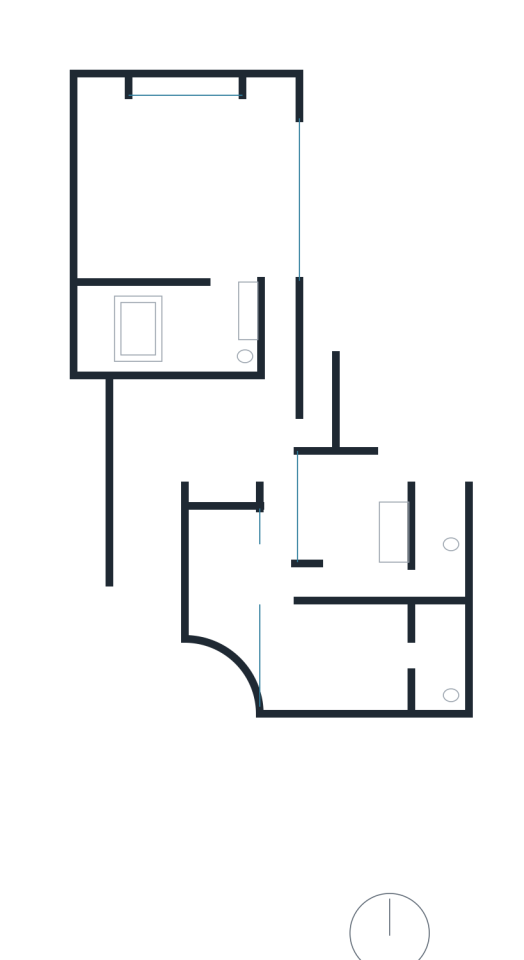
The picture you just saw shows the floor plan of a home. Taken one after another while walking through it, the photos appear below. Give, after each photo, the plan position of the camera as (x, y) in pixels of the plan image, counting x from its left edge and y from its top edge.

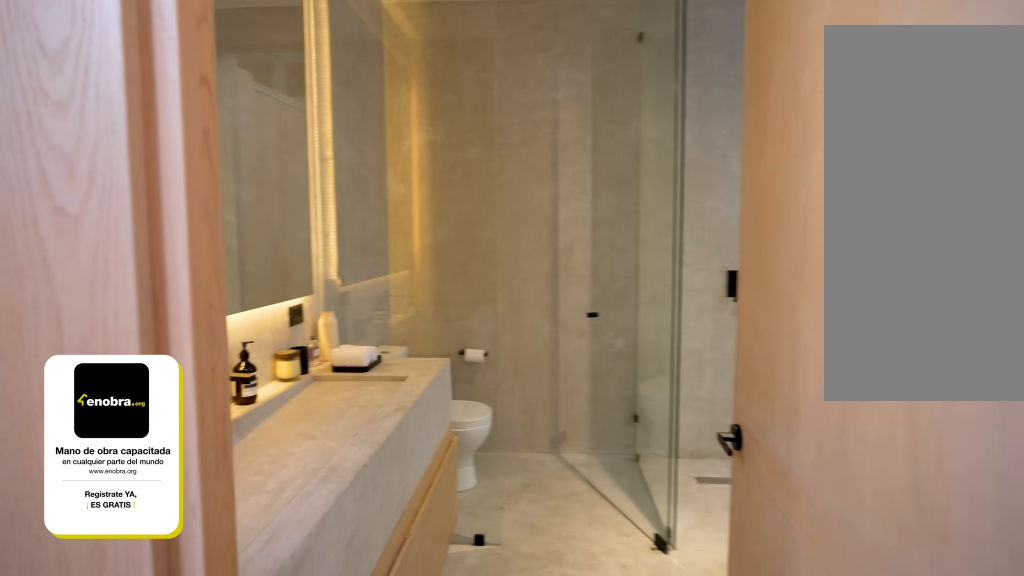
(235, 278)
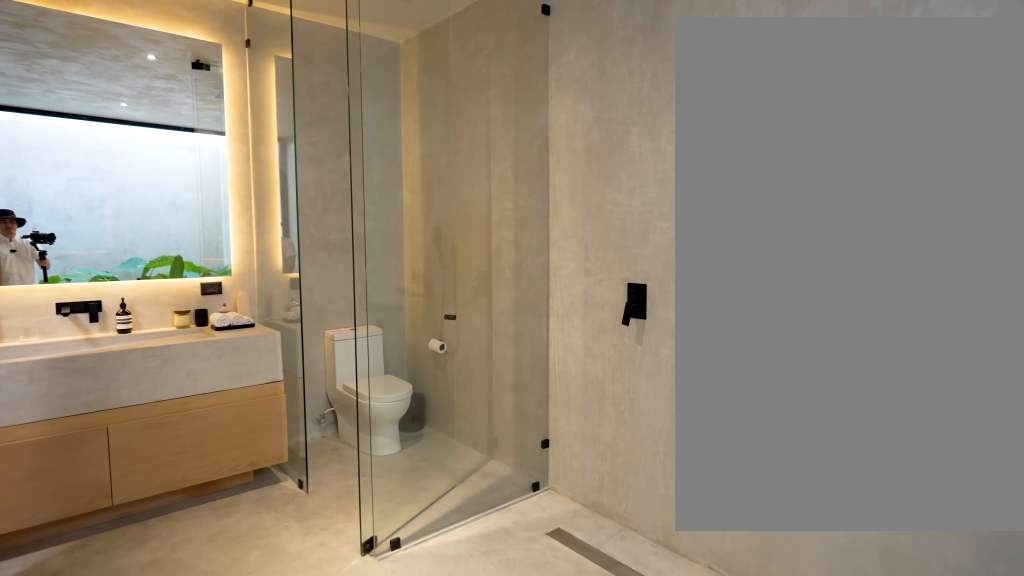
(178, 317)
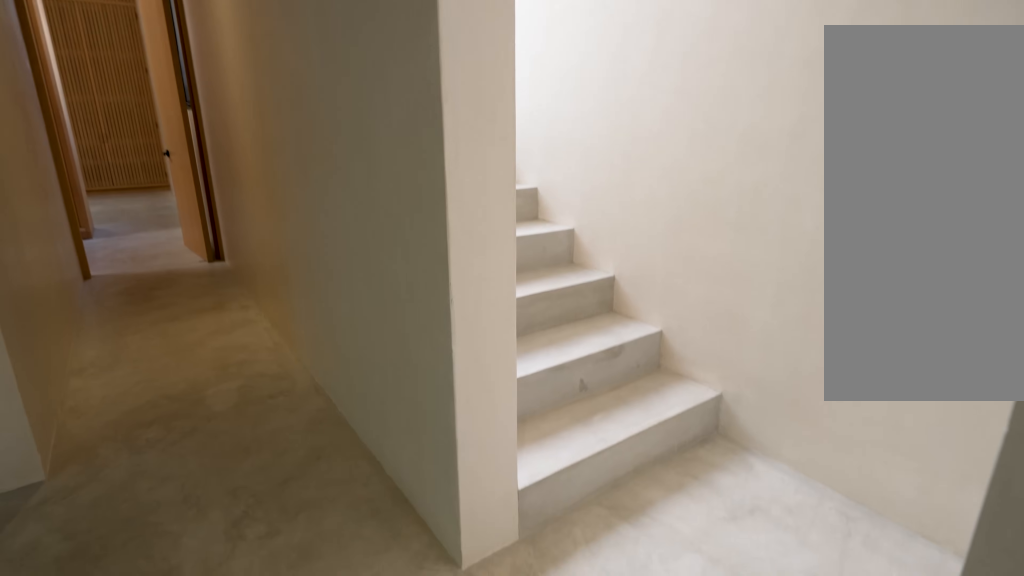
(290, 440)
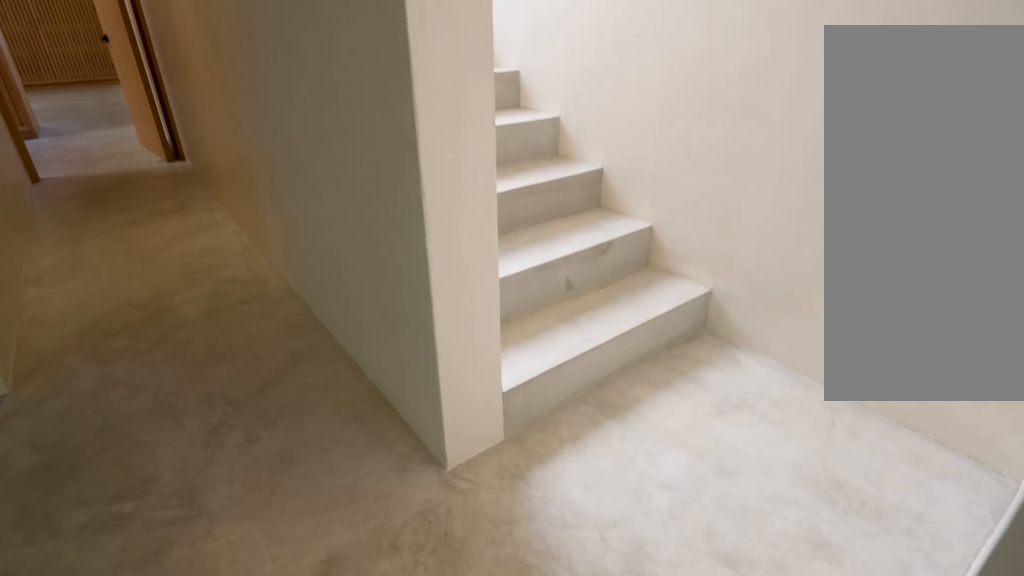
(300, 440)
